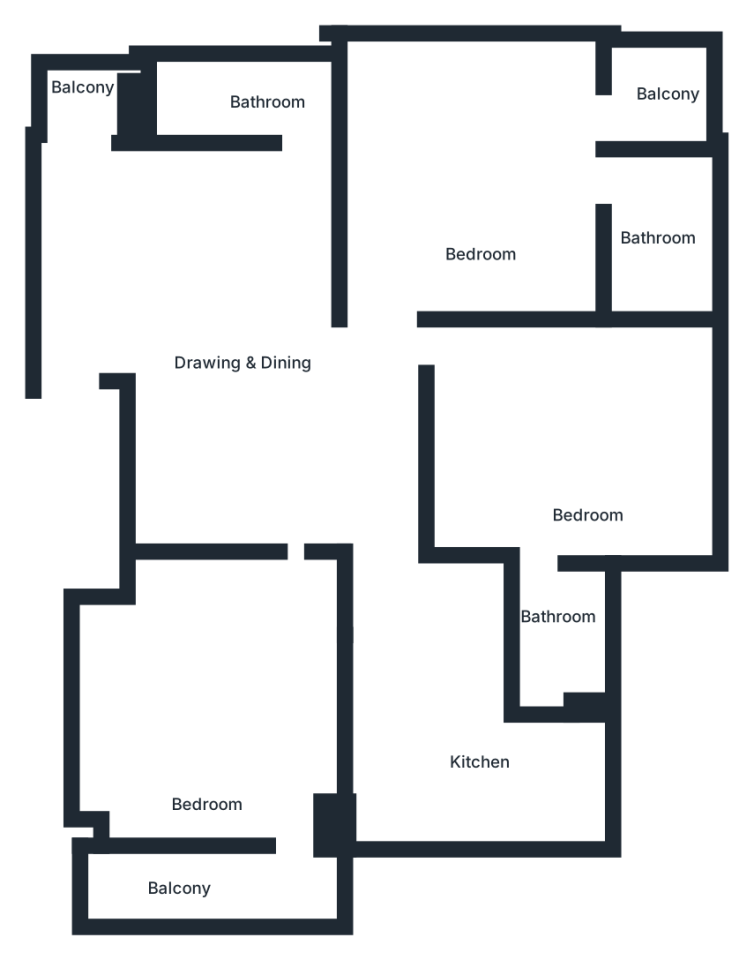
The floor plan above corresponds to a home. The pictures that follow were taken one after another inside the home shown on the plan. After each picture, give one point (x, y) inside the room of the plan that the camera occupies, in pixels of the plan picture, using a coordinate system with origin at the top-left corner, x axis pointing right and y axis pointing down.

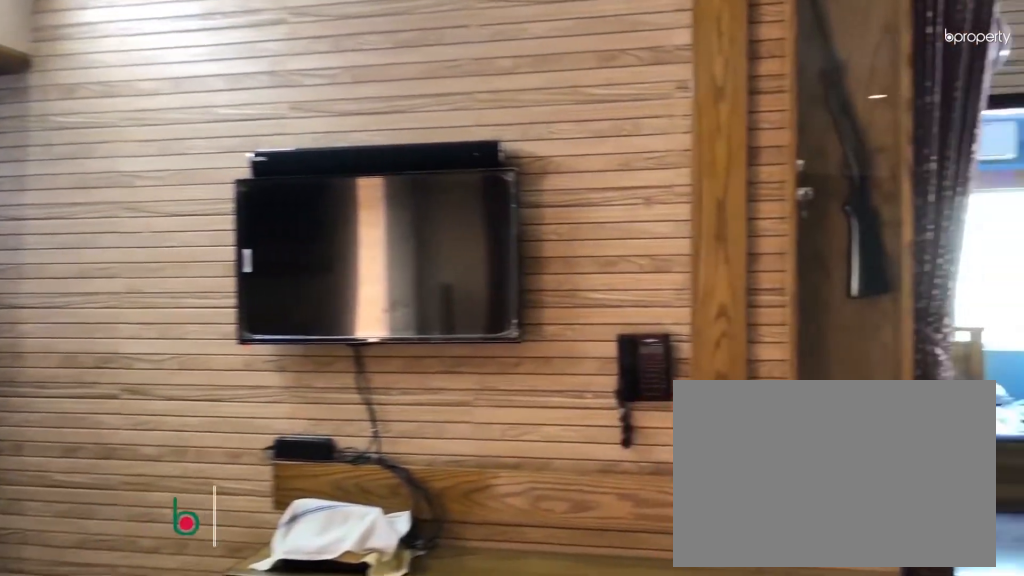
(239, 351)
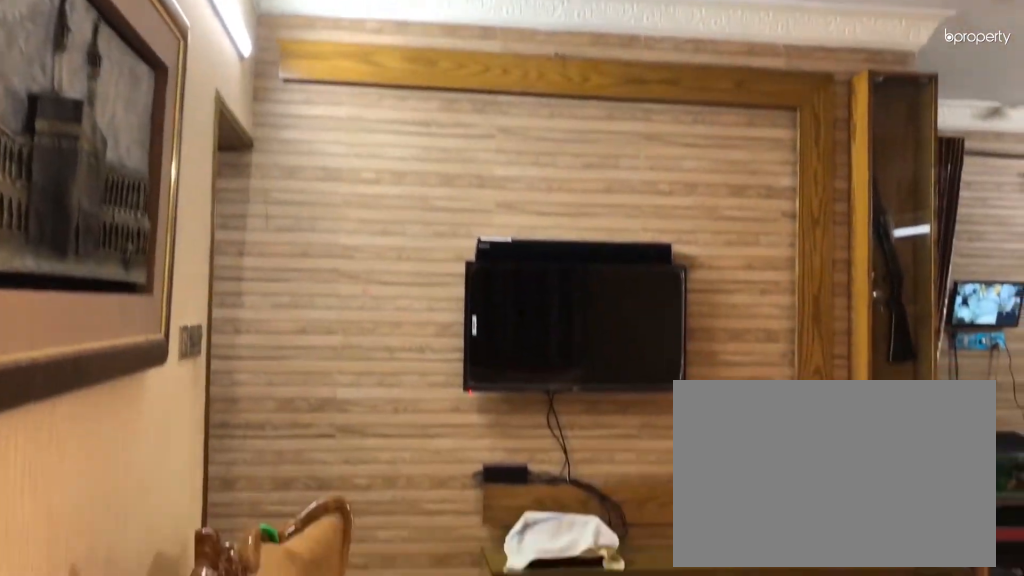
(241, 360)
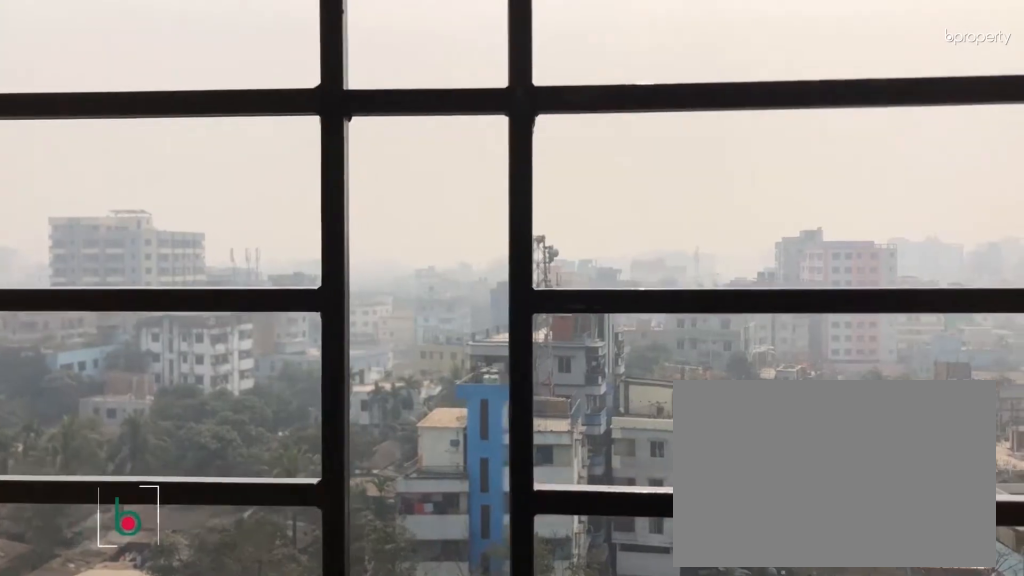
(89, 85)
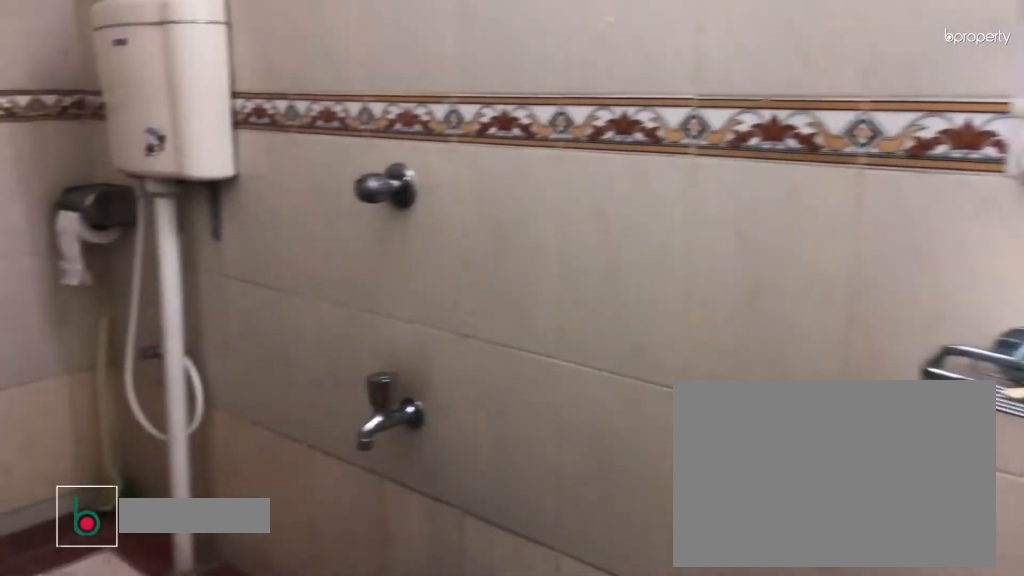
(259, 98)
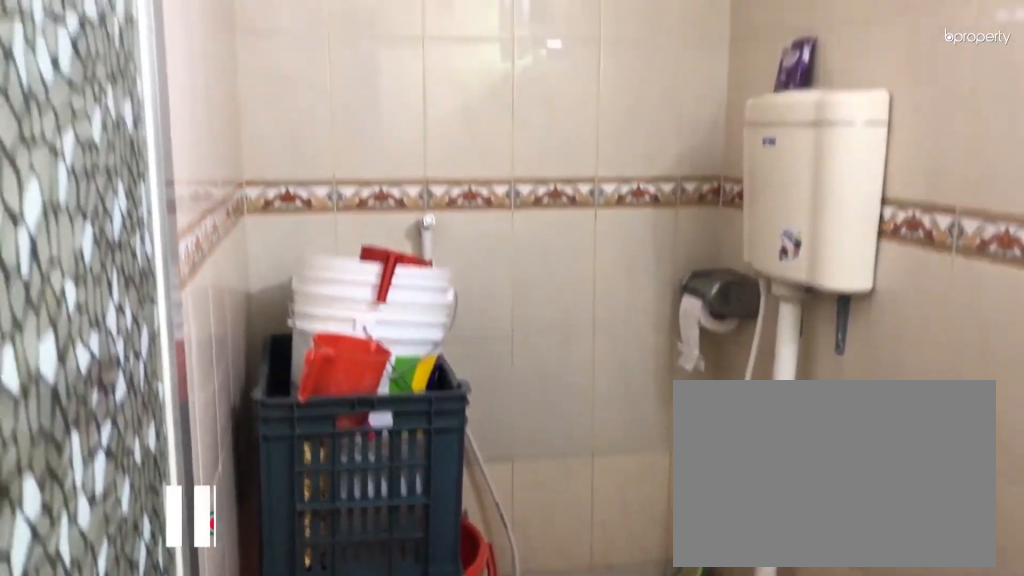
(259, 98)
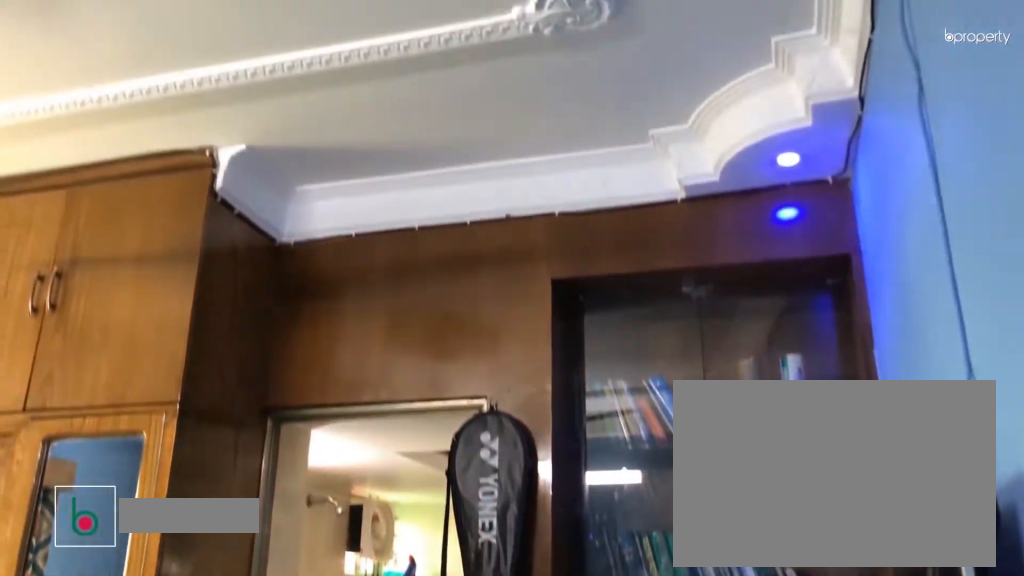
(594, 440)
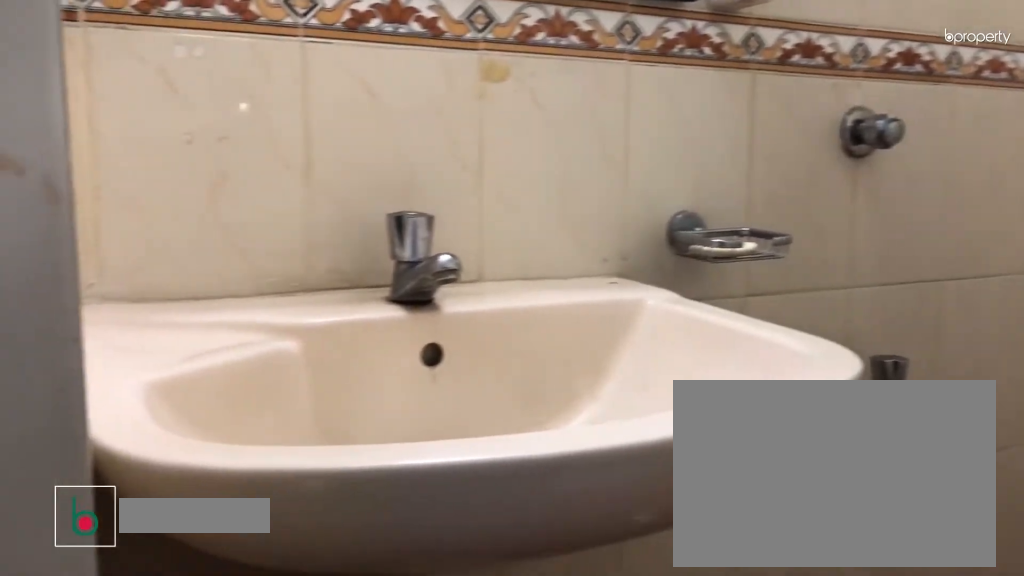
(560, 640)
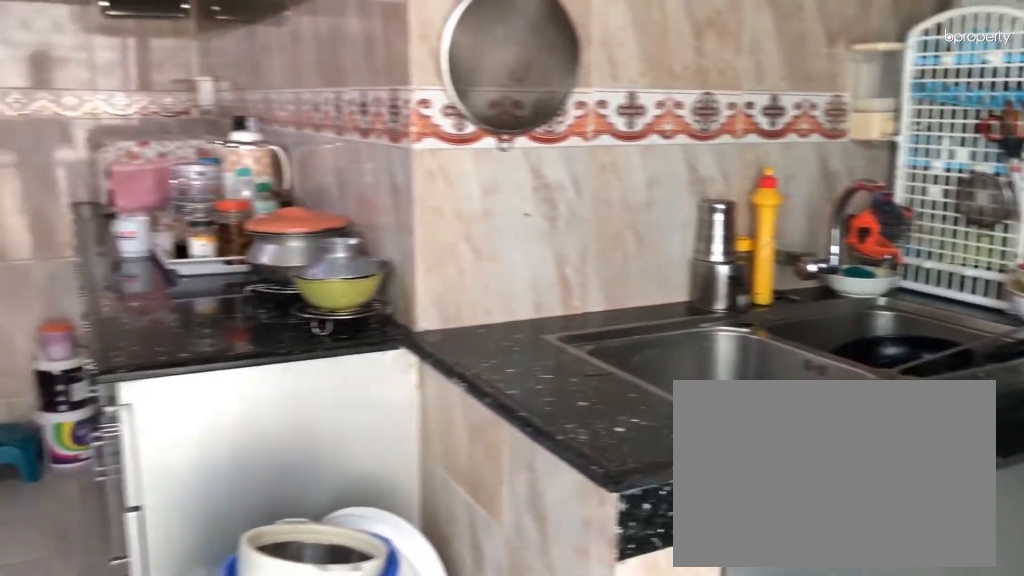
(496, 778)
